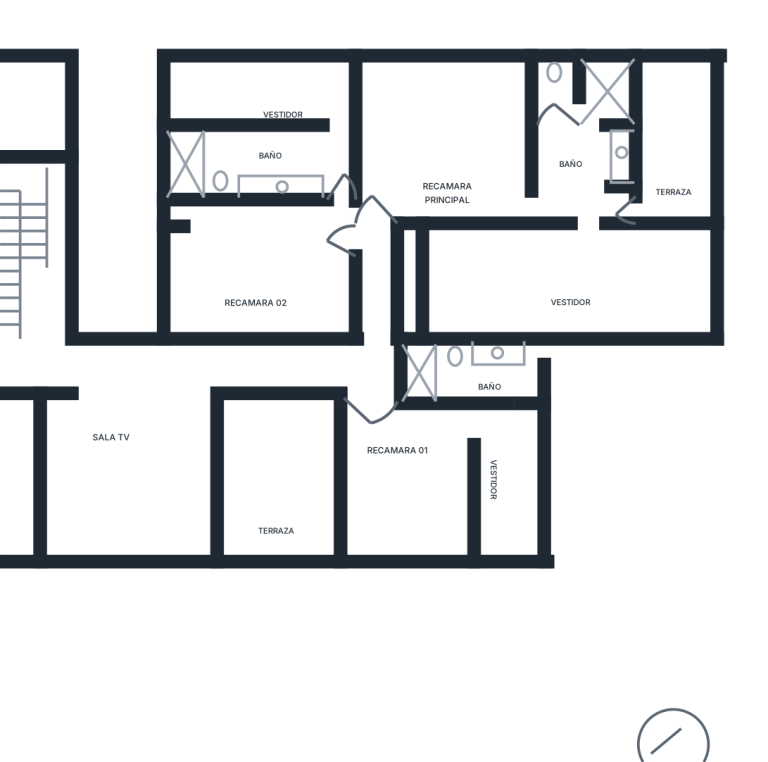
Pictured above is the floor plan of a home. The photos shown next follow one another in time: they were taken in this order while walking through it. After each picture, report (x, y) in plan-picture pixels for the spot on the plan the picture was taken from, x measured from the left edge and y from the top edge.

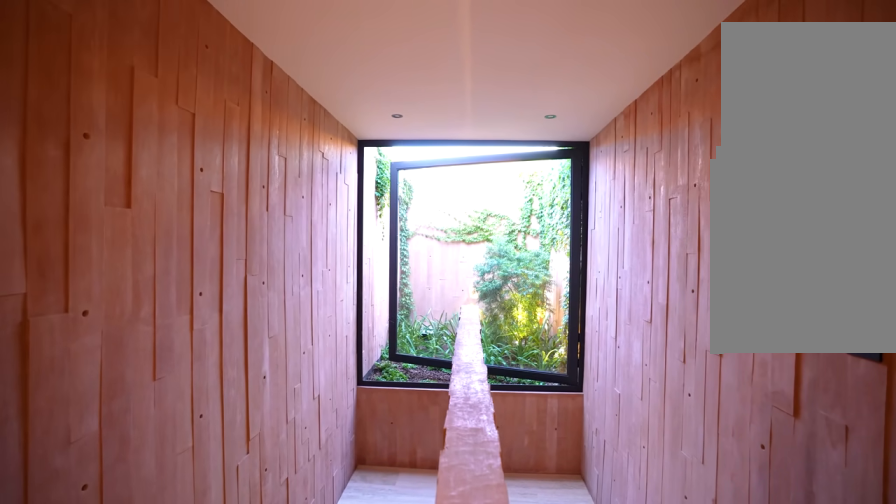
(30, 360)
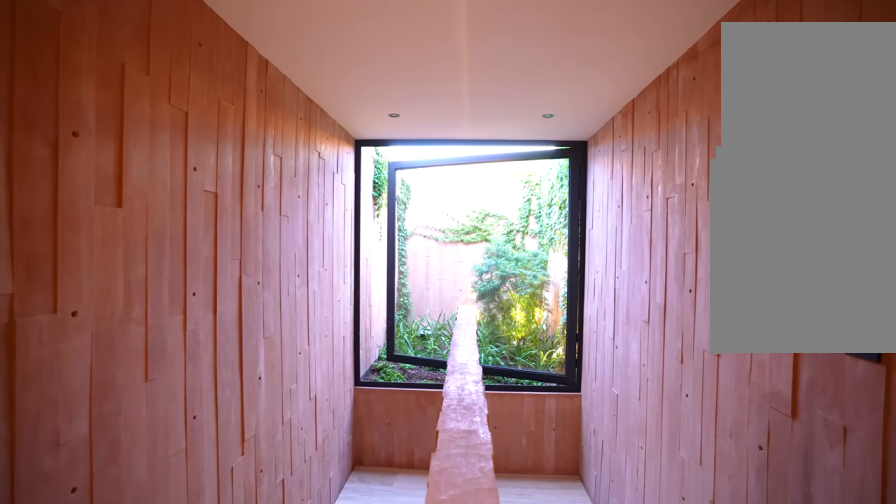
(20, 360)
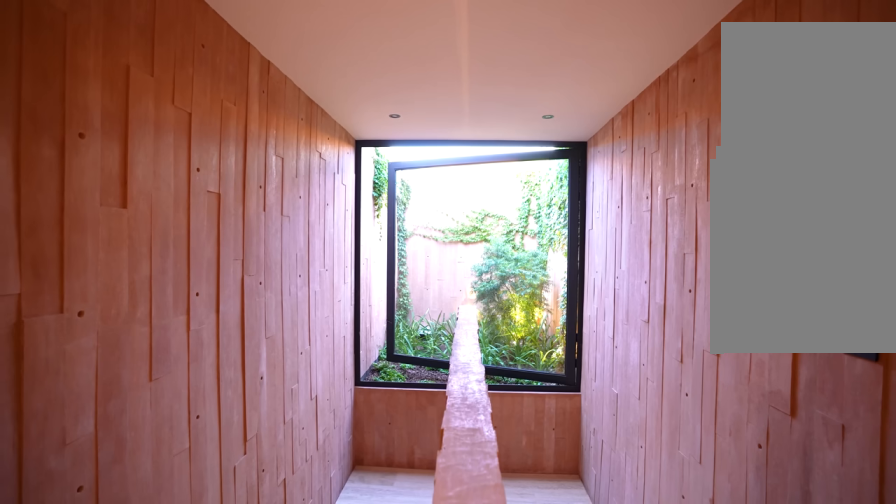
(20, 361)
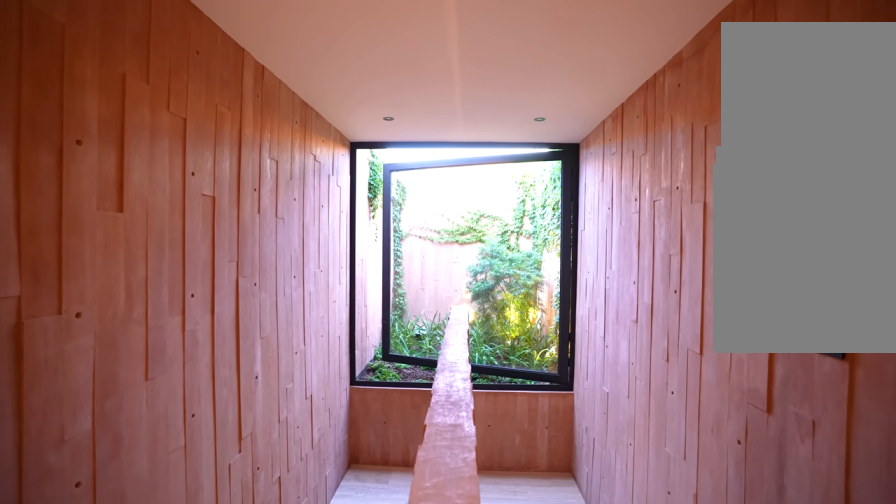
(20, 361)
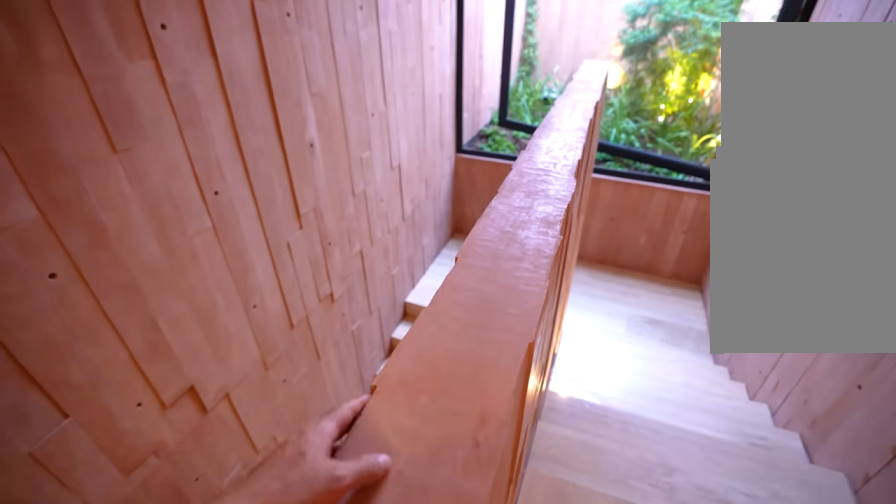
(30, 355)
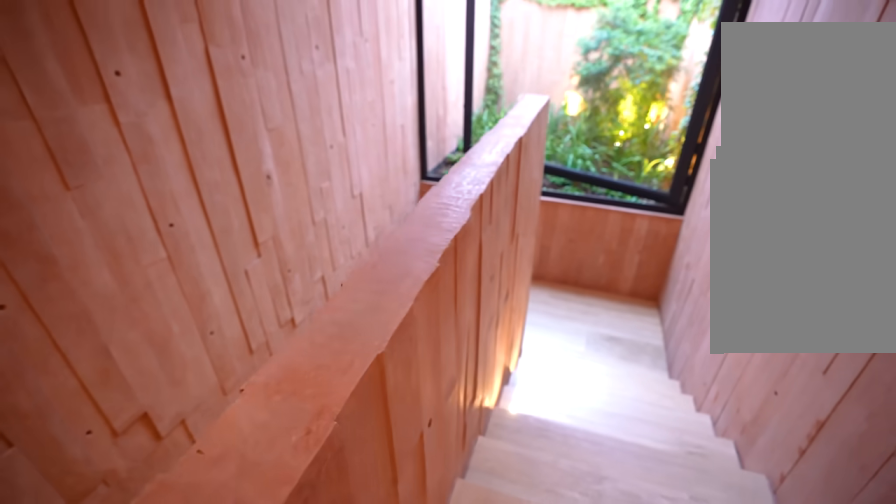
(36, 347)
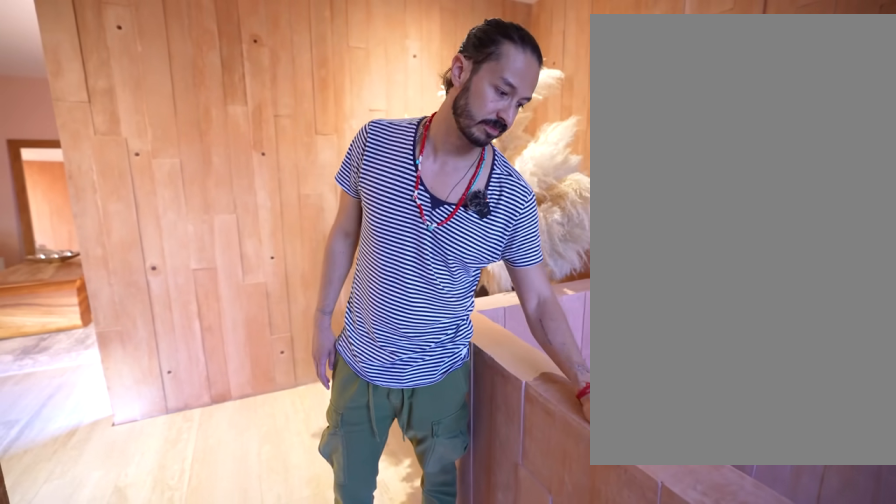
(35, 348)
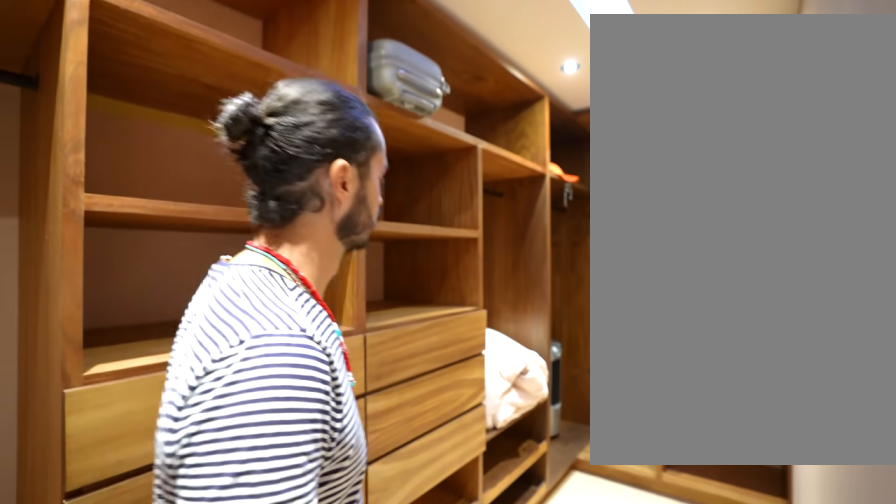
(479, 424)
